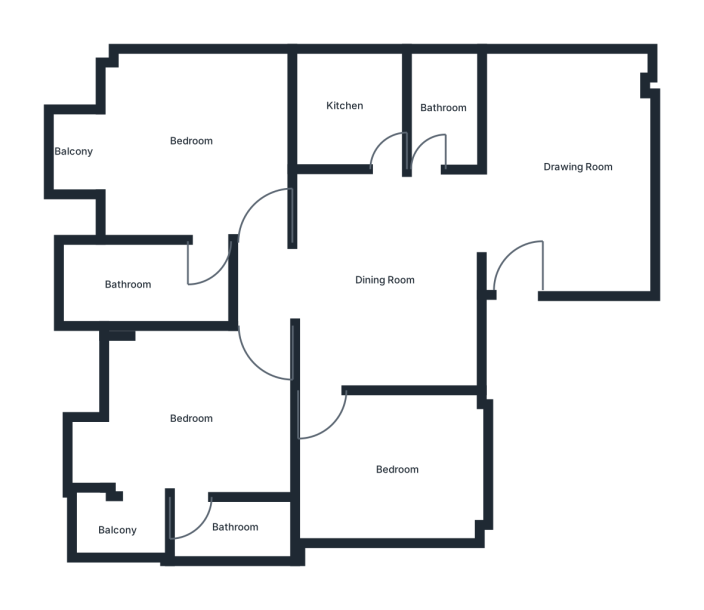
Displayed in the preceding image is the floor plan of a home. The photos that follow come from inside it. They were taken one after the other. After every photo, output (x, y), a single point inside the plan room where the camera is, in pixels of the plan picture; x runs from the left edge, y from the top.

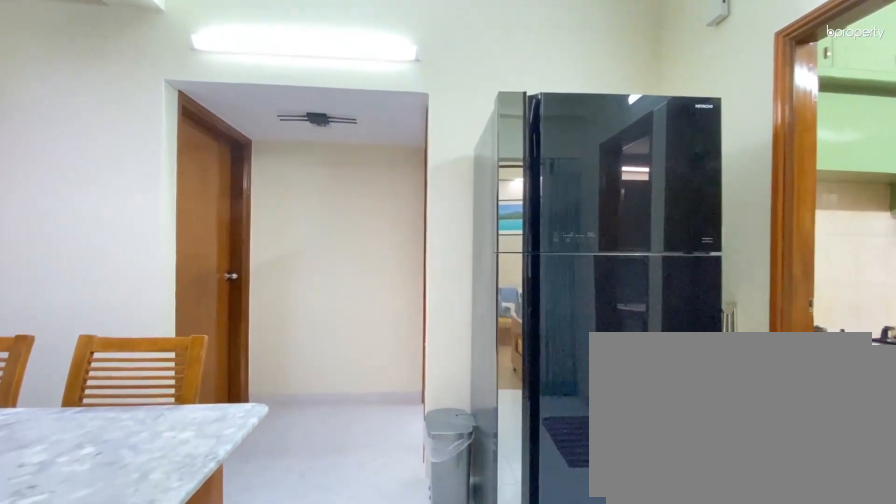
(394, 283)
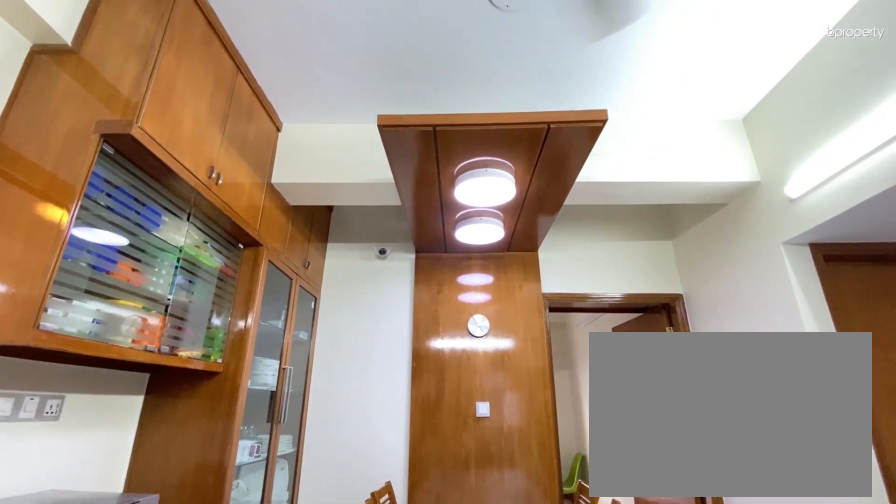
(374, 294)
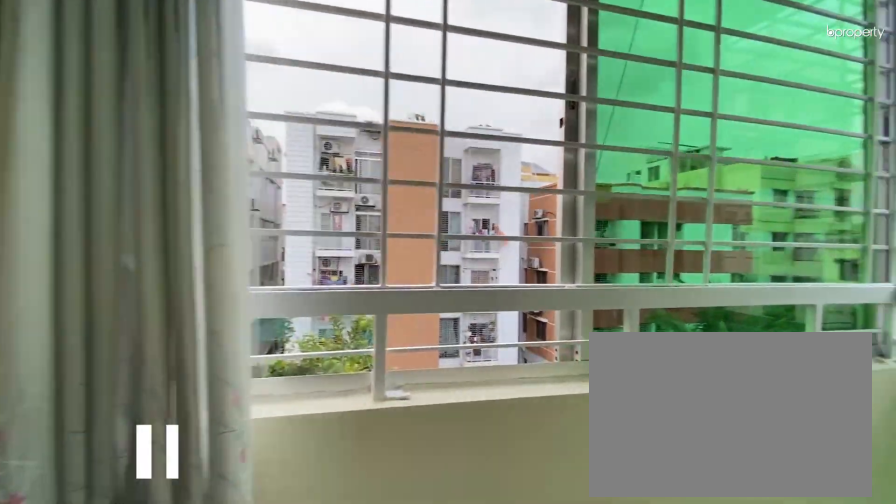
(114, 530)
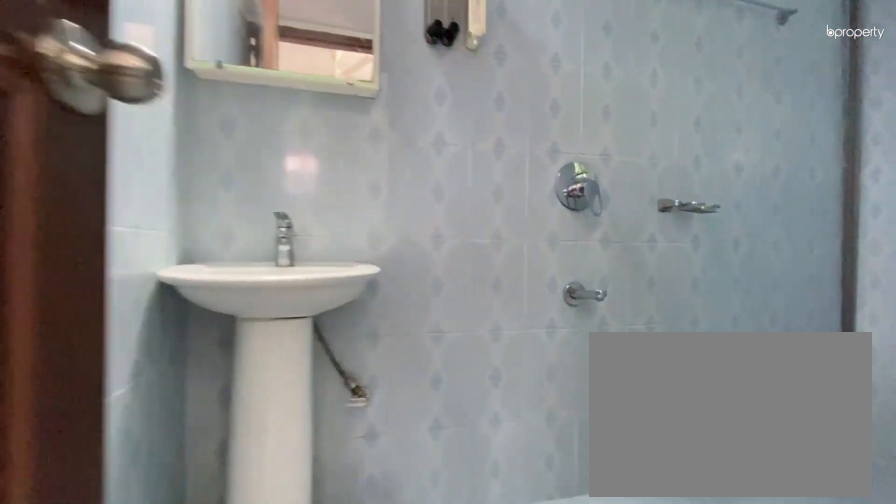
(140, 280)
